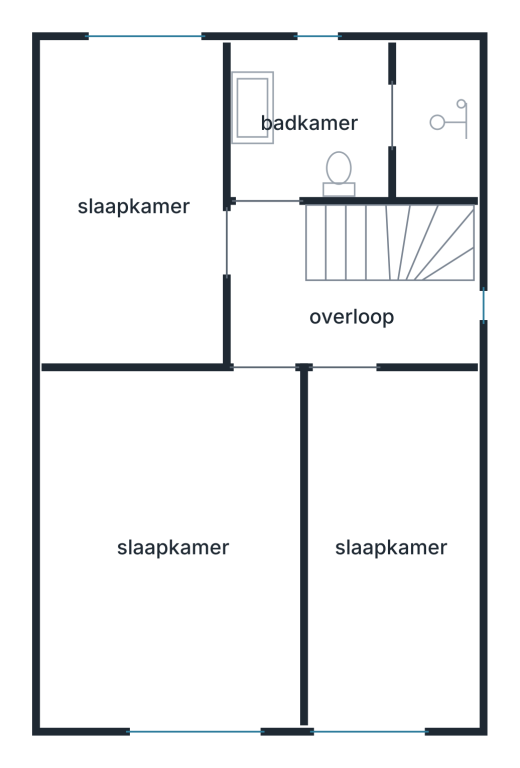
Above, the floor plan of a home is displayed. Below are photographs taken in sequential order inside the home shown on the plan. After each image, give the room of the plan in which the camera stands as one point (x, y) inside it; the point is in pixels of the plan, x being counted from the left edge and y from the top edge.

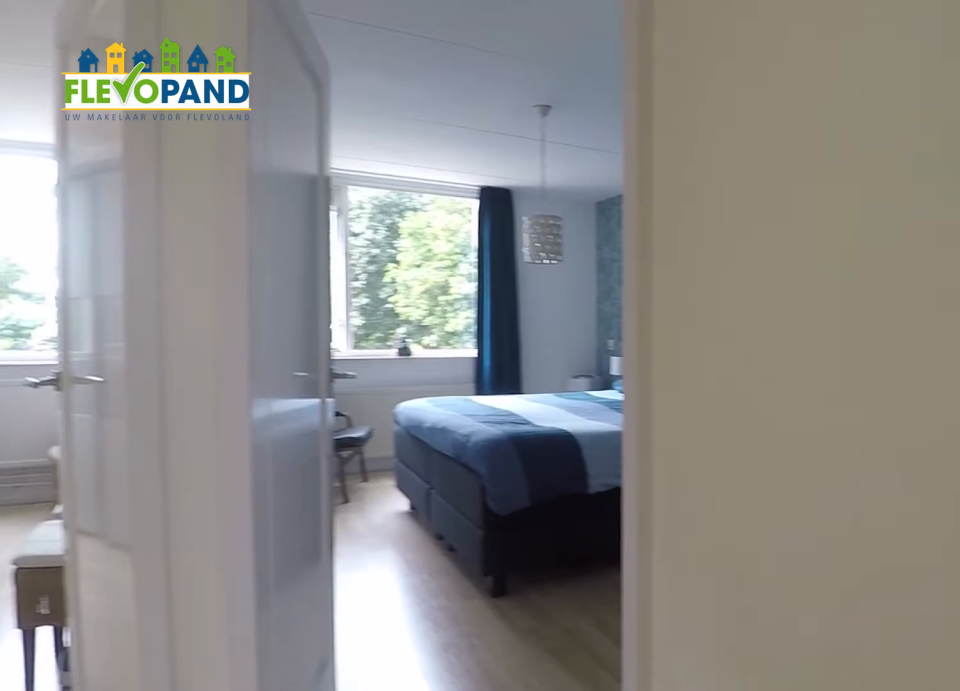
(332, 306)
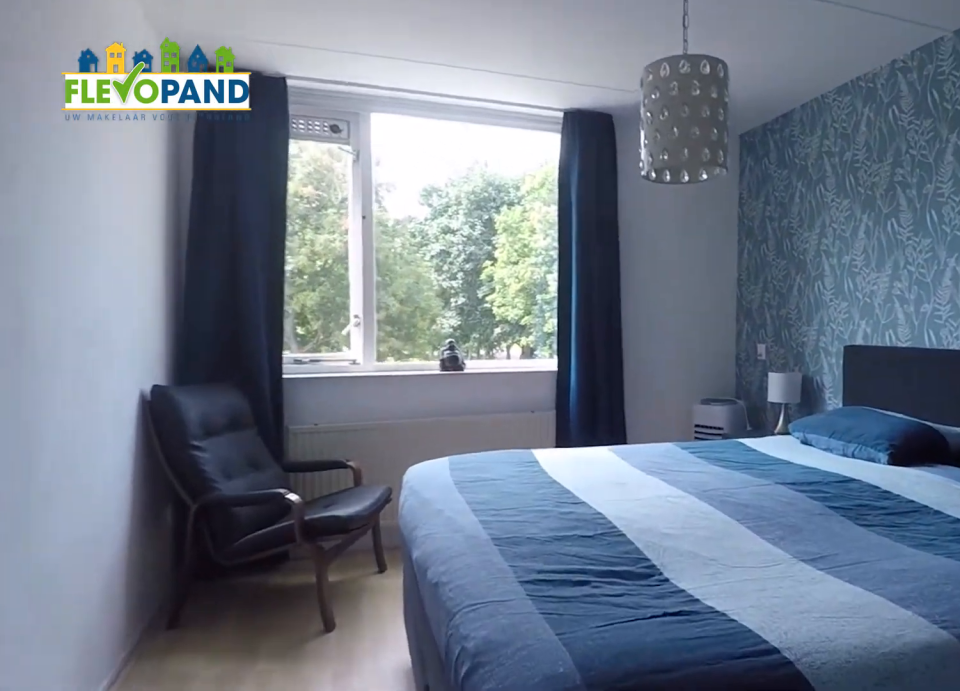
(180, 474)
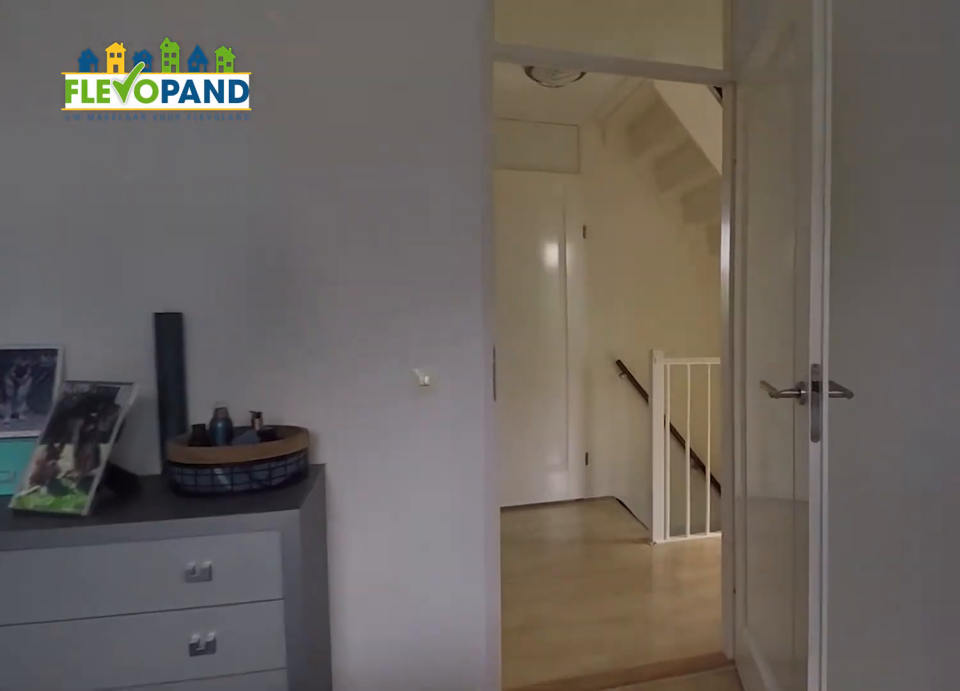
(180, 474)
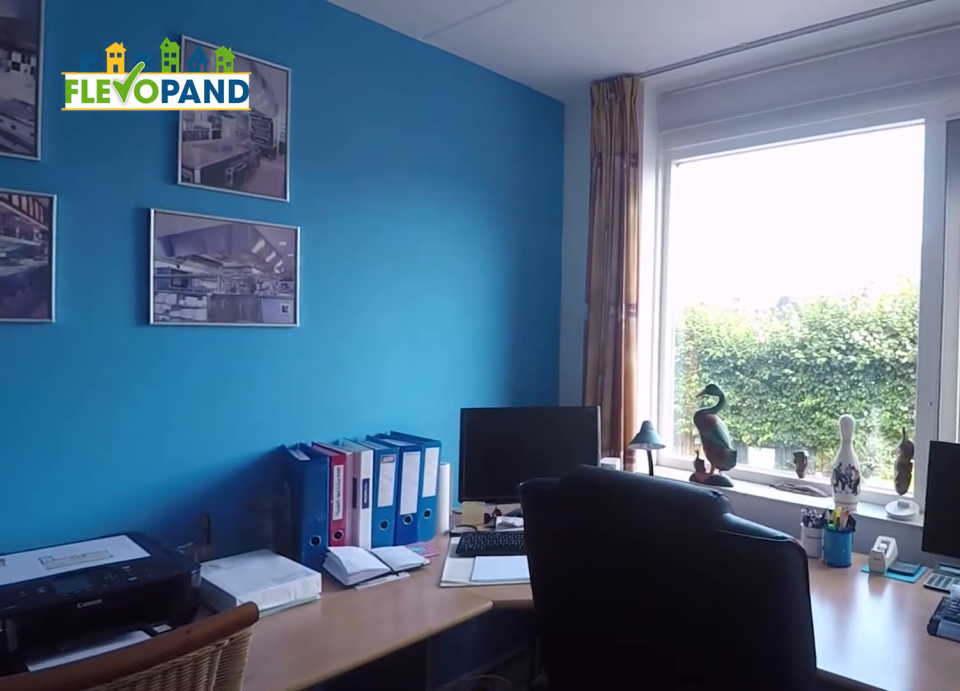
(133, 202)
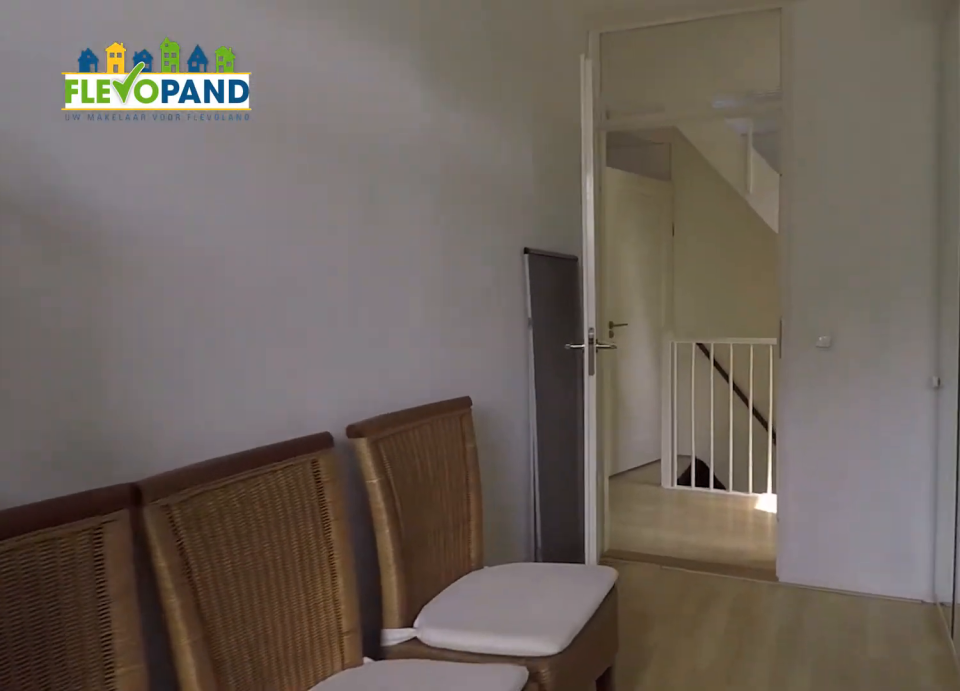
(391, 548)
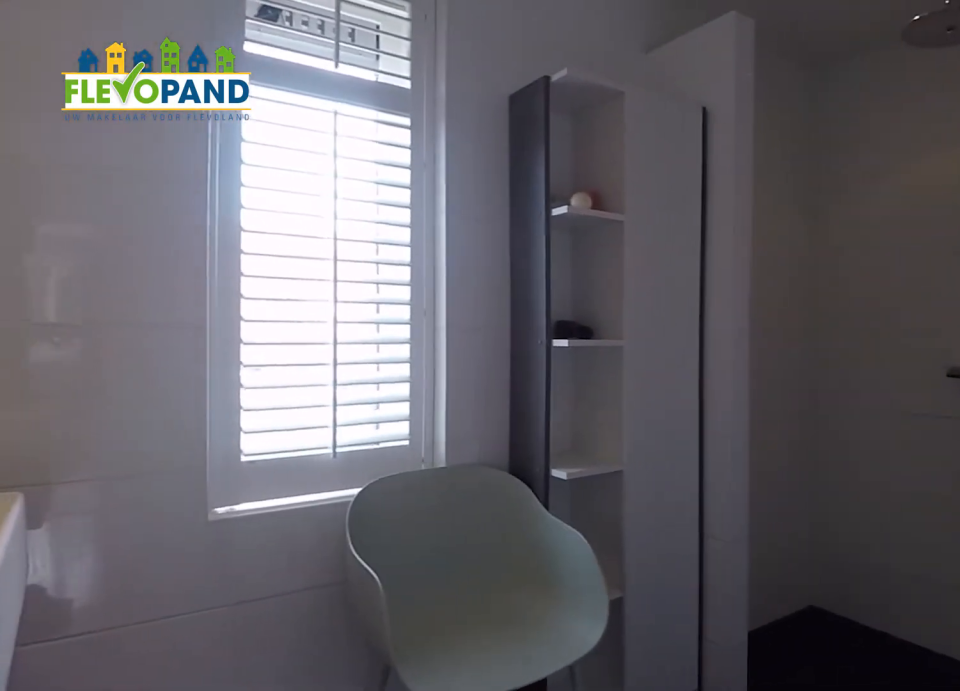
(251, 107)
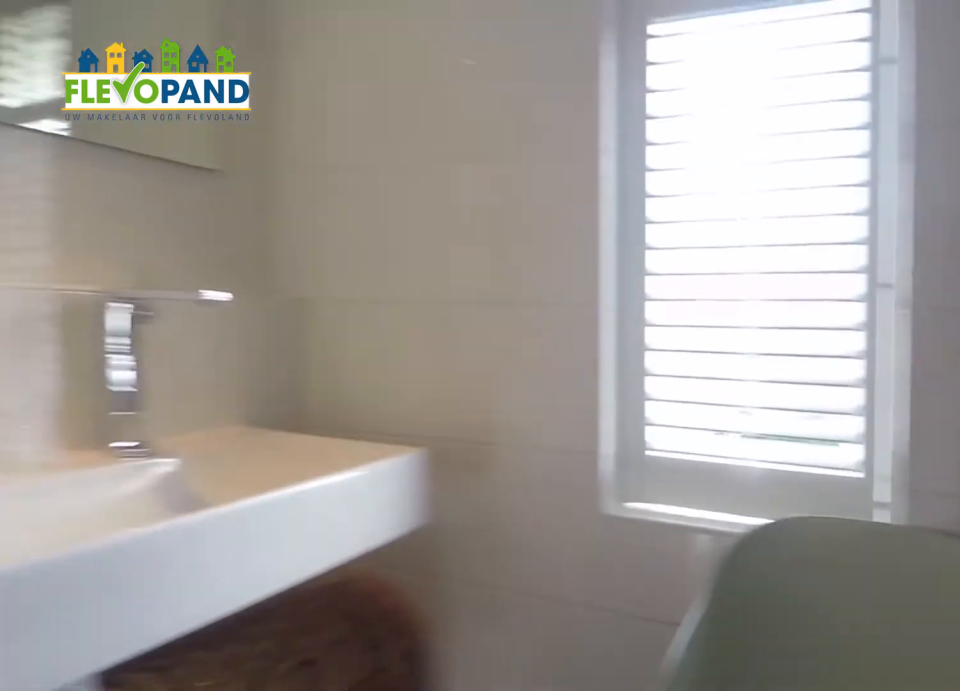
(251, 107)
